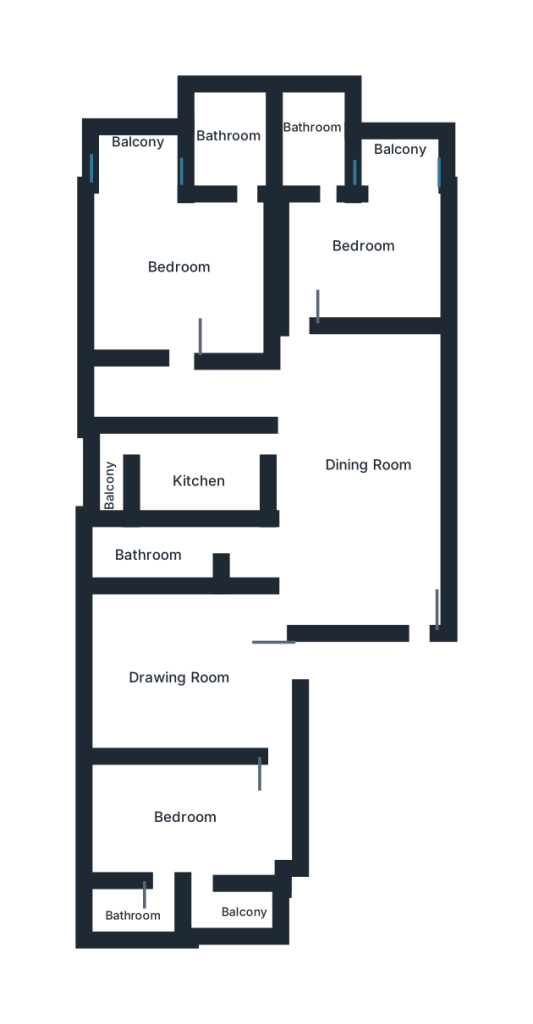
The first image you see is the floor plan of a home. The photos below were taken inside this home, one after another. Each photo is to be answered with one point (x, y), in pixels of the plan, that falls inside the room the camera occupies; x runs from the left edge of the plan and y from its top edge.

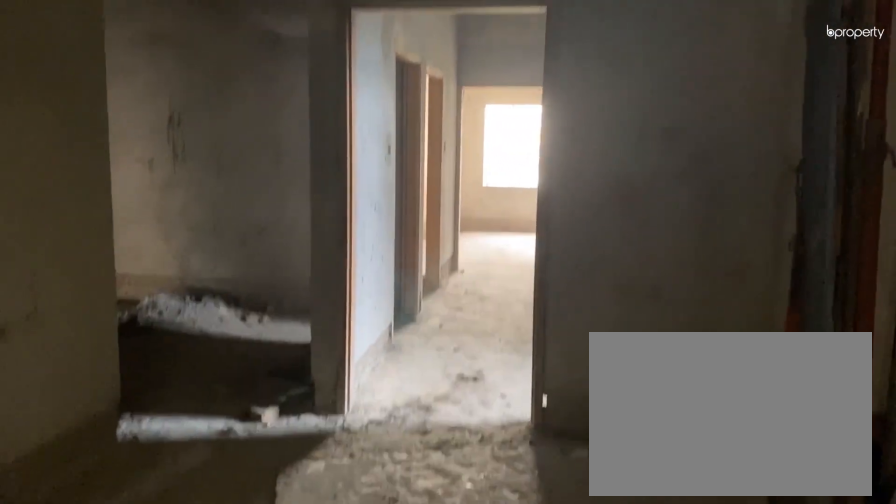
(172, 671)
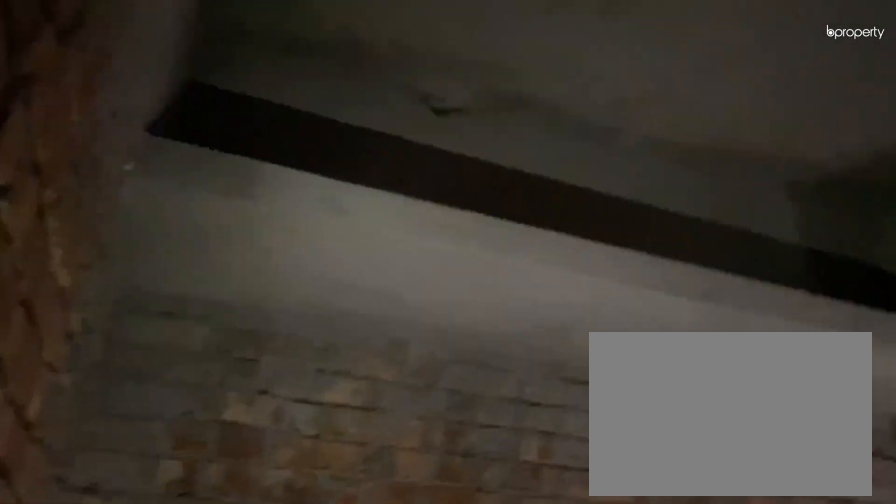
(206, 477)
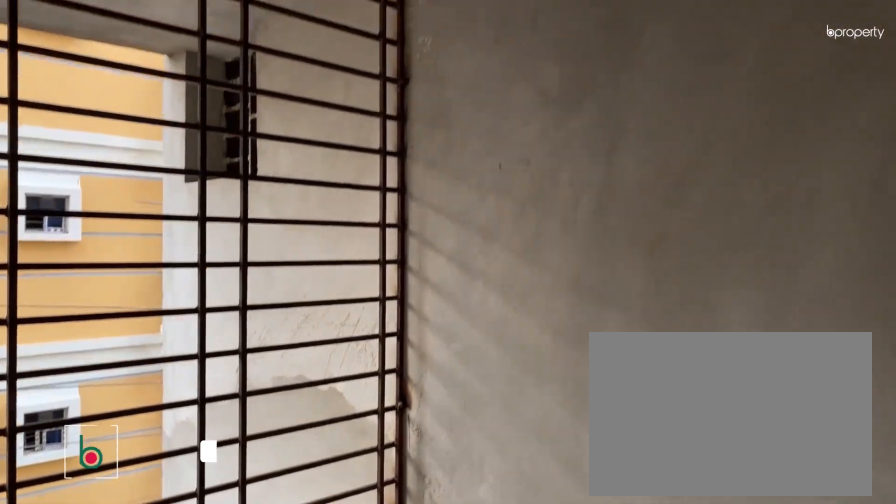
(142, 158)
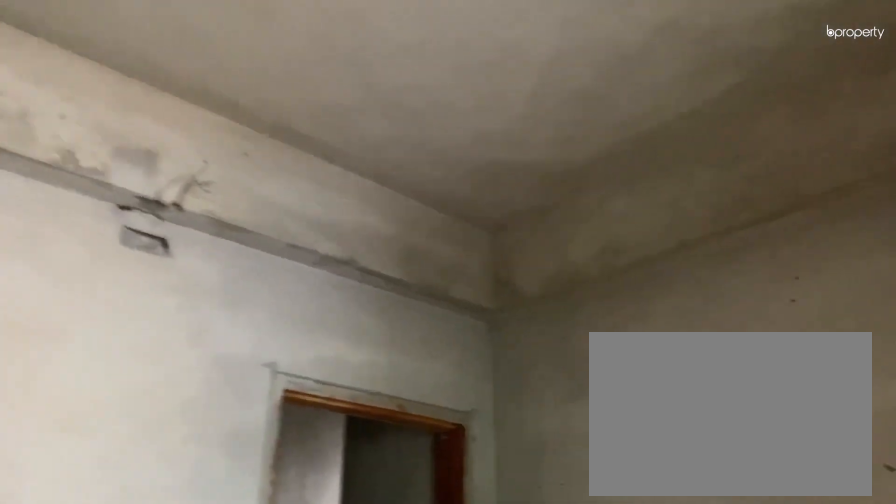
(373, 250)
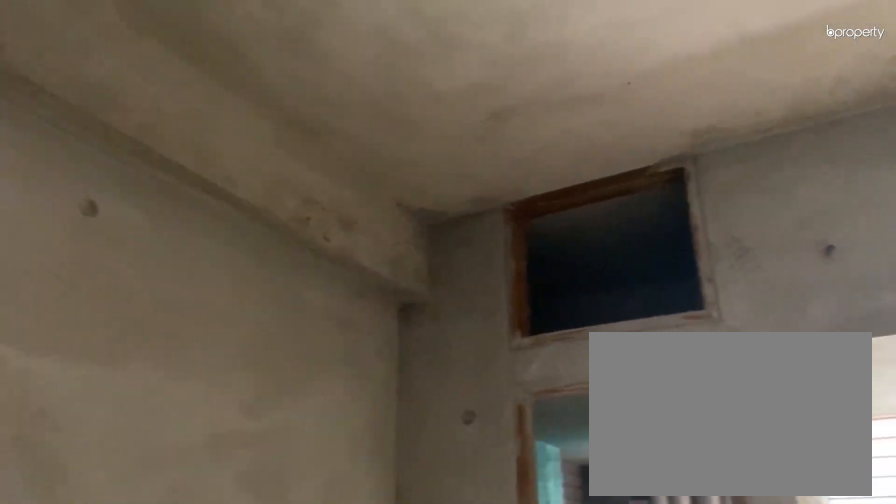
(373, 250)
